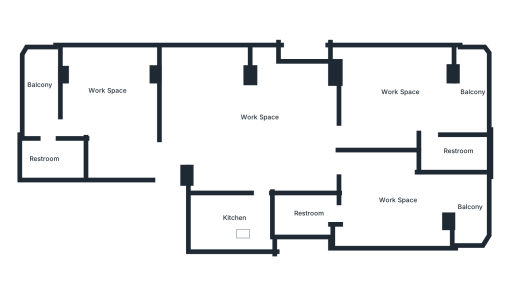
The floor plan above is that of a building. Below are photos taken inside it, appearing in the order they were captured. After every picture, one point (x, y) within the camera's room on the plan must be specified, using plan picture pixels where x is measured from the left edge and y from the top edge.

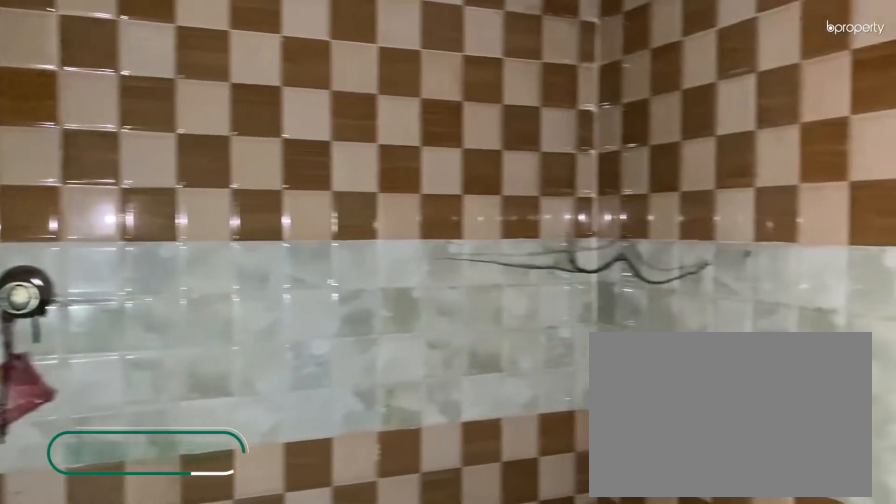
(50, 154)
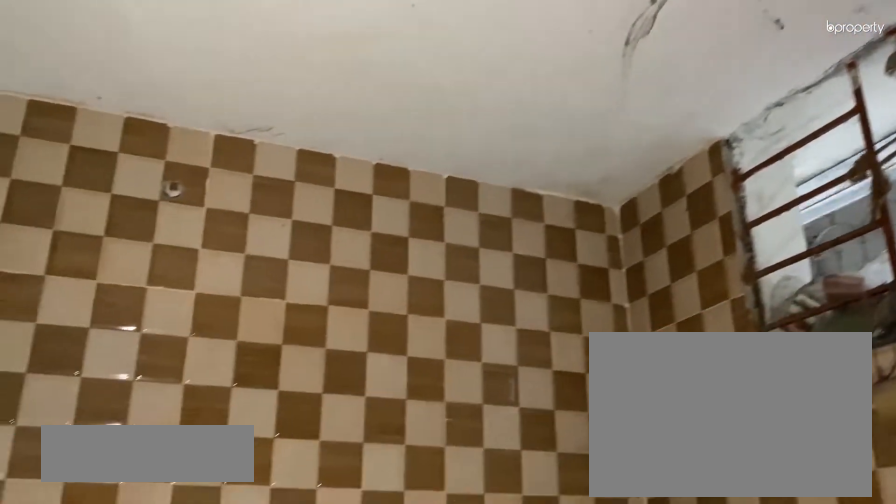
(50, 154)
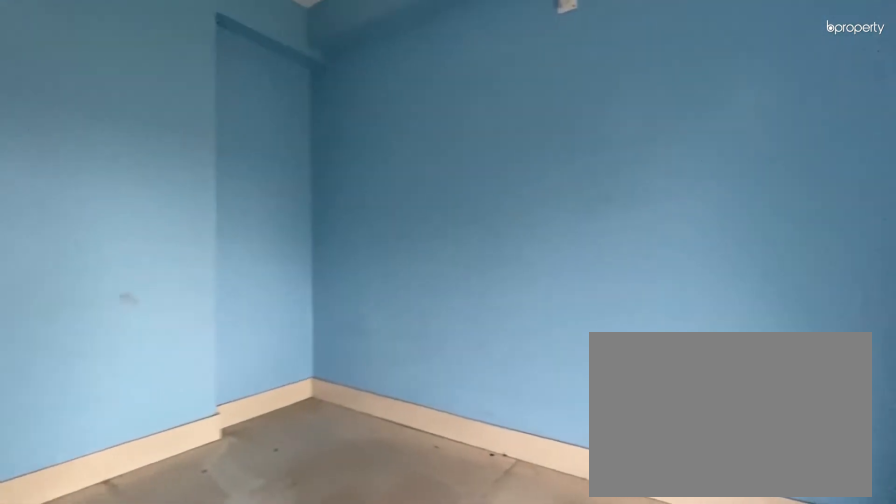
(432, 103)
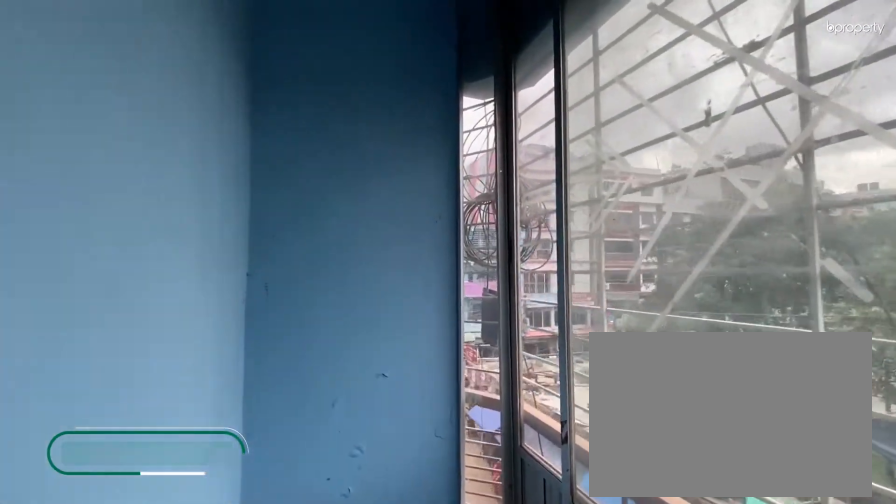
(474, 94)
